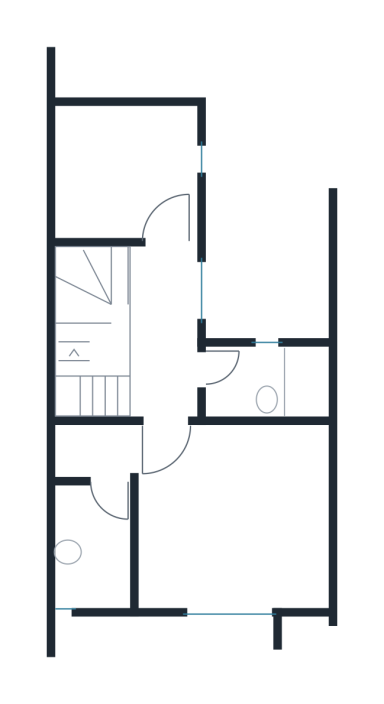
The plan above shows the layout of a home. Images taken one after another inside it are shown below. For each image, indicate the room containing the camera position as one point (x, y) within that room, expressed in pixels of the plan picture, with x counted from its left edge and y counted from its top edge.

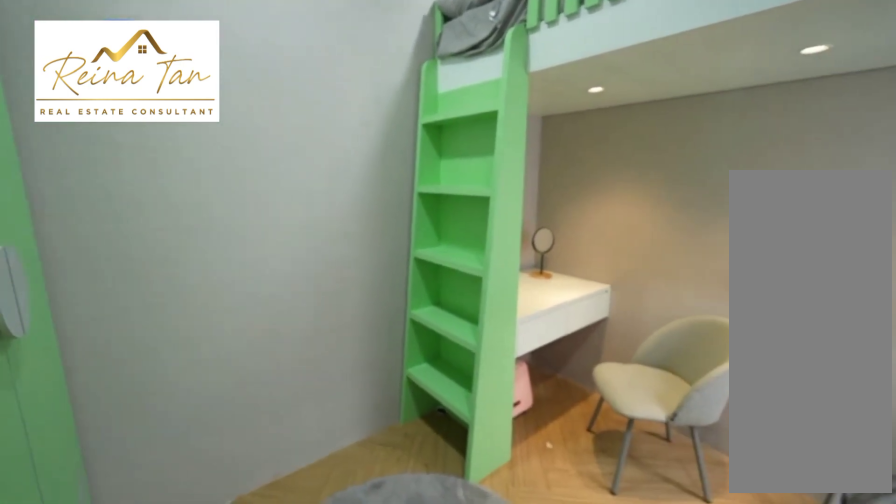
(129, 171)
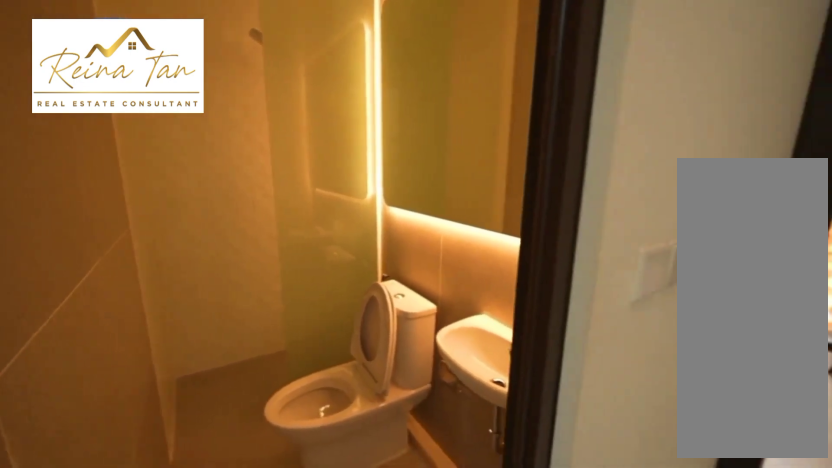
(267, 378)
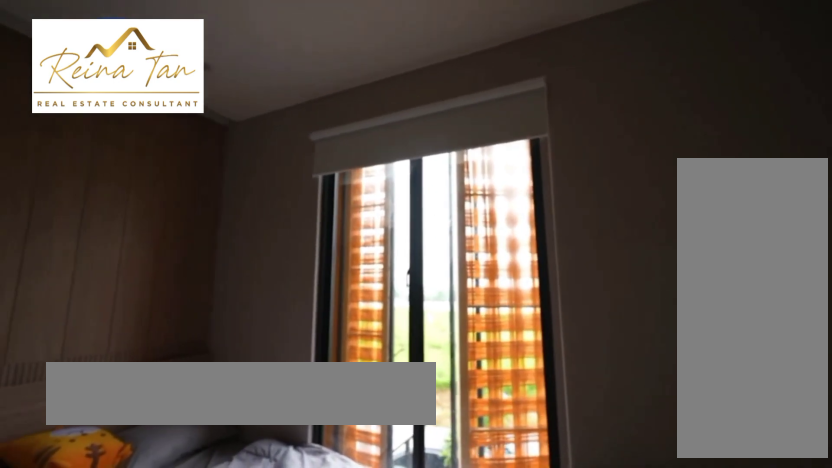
(194, 515)
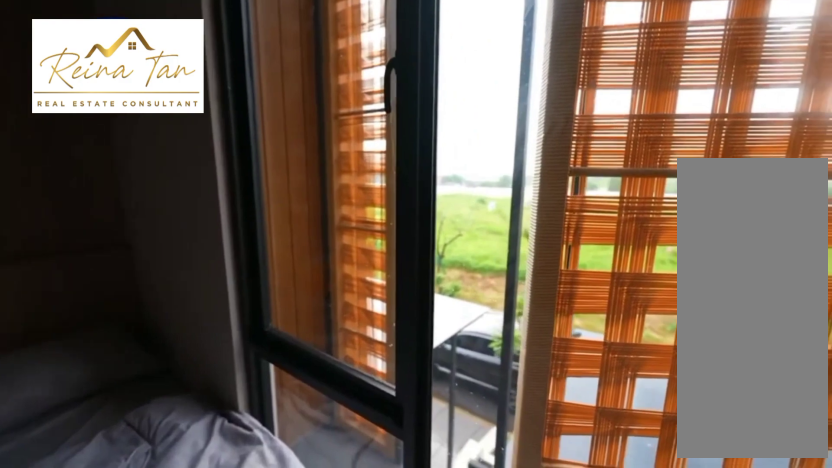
(194, 515)
